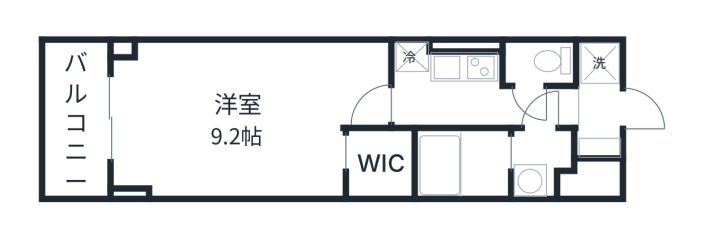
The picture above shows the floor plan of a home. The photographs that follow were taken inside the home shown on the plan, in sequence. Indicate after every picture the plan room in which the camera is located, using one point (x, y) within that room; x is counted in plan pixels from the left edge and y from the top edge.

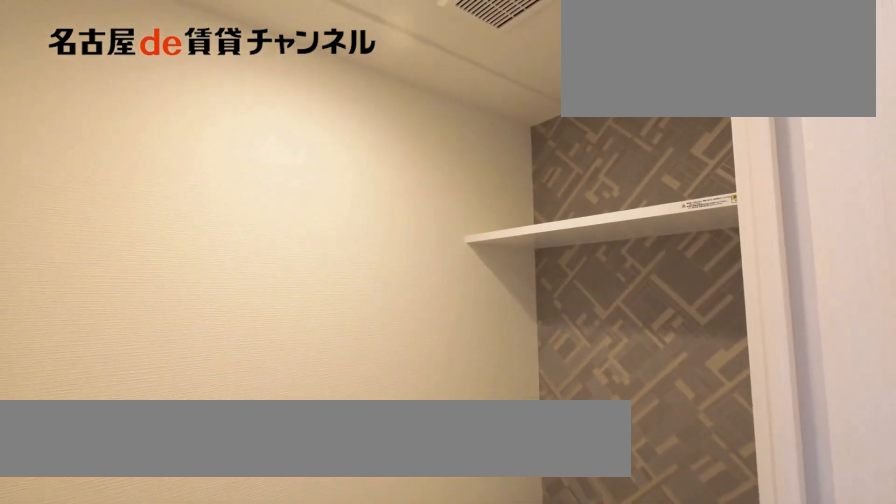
(538, 62)
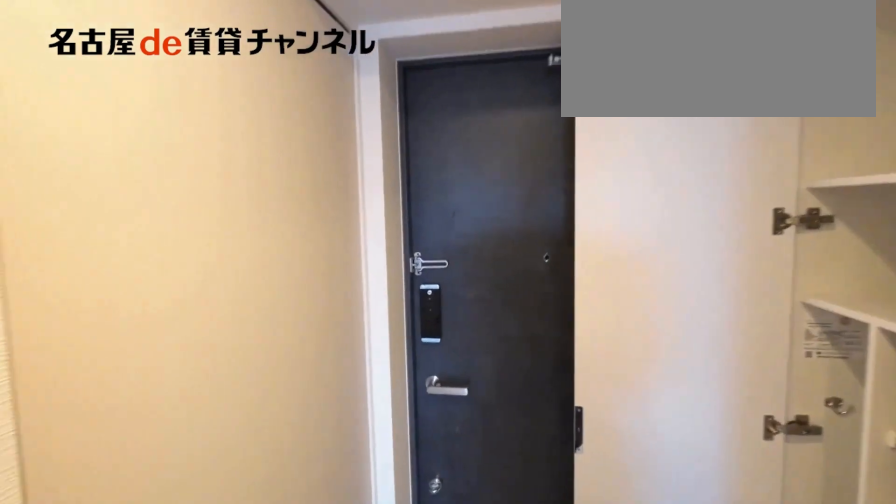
(598, 113)
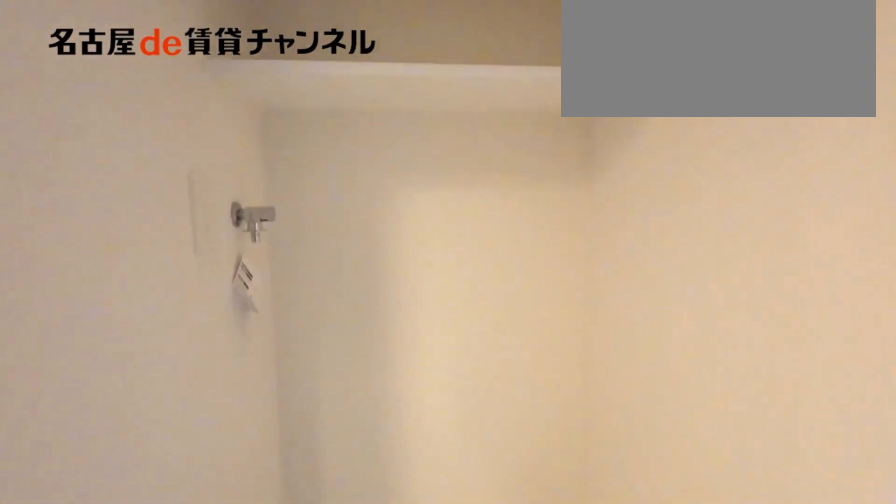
(599, 62)
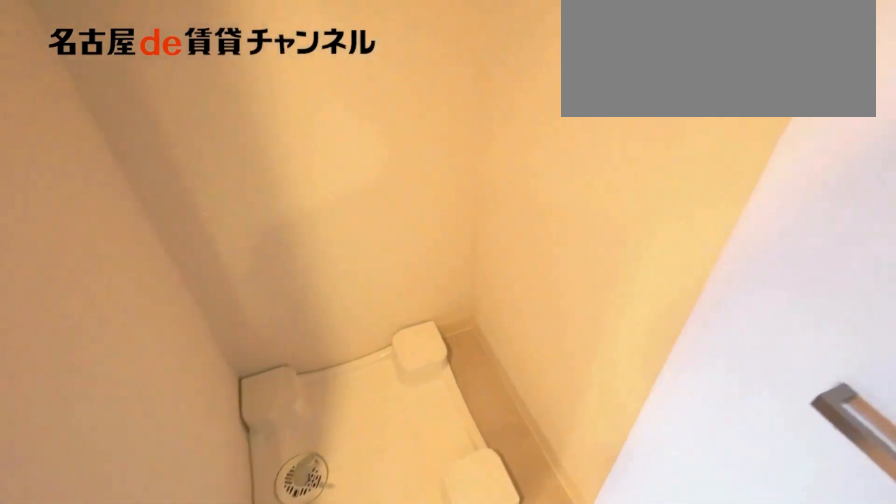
(599, 62)
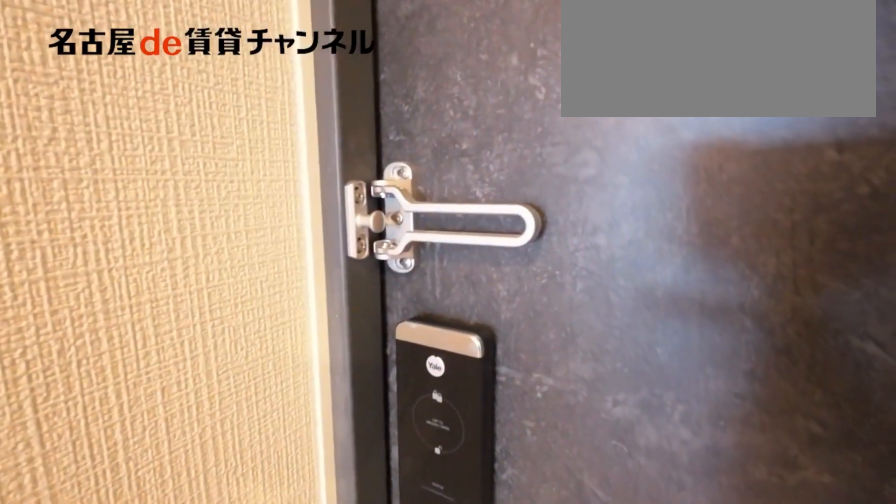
(598, 113)
